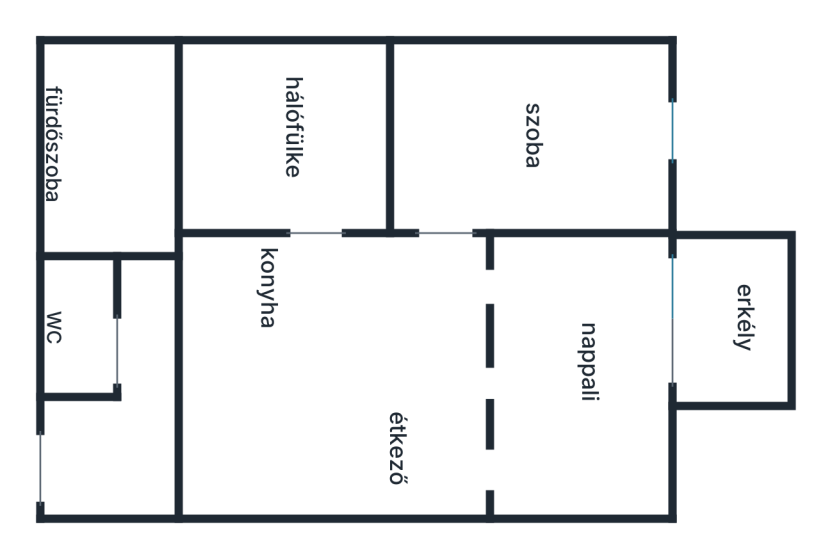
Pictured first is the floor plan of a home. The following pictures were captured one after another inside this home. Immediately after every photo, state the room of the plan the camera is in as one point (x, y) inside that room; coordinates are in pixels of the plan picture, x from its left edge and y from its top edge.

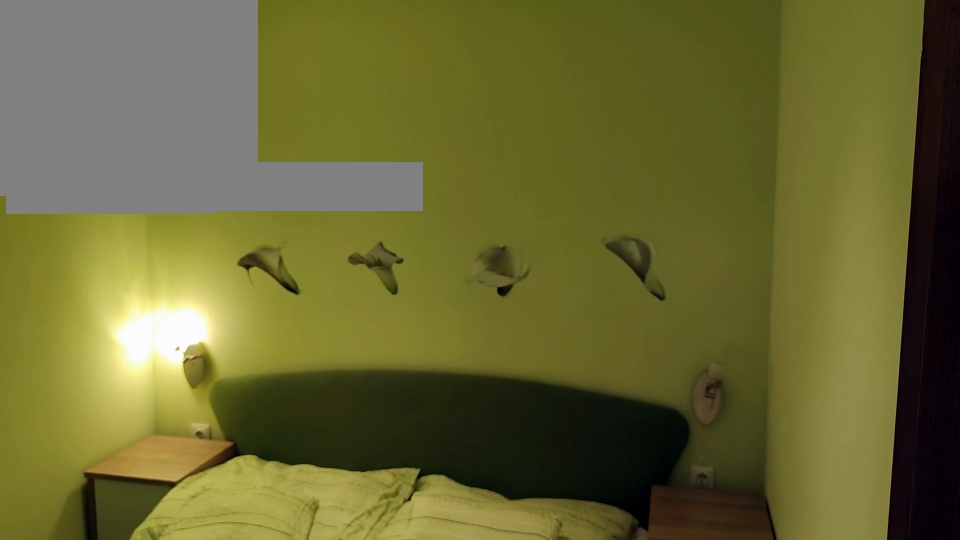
(273, 124)
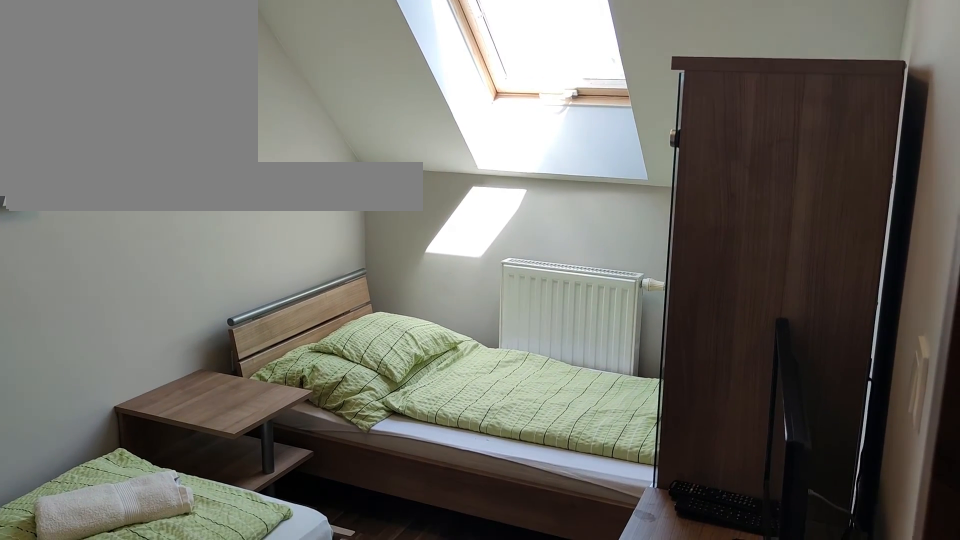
(533, 124)
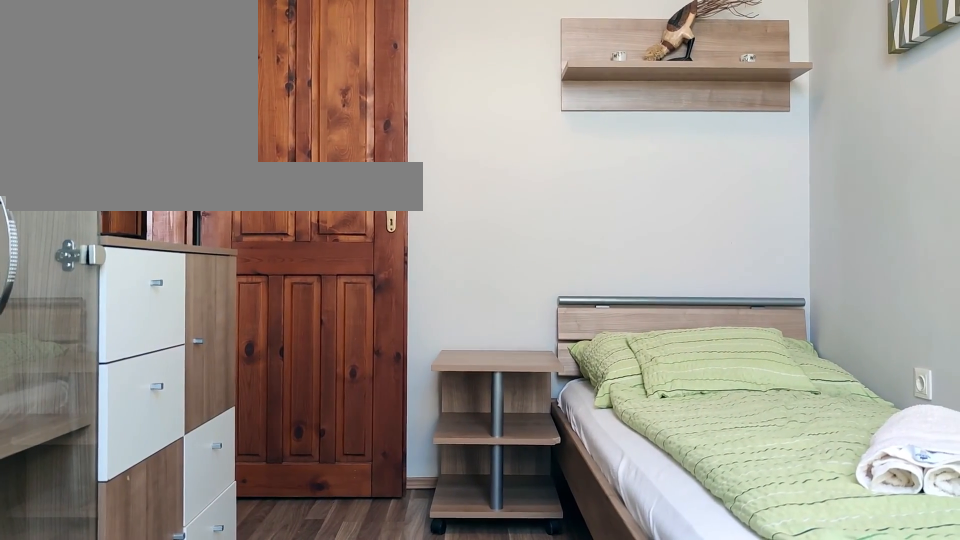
(533, 124)
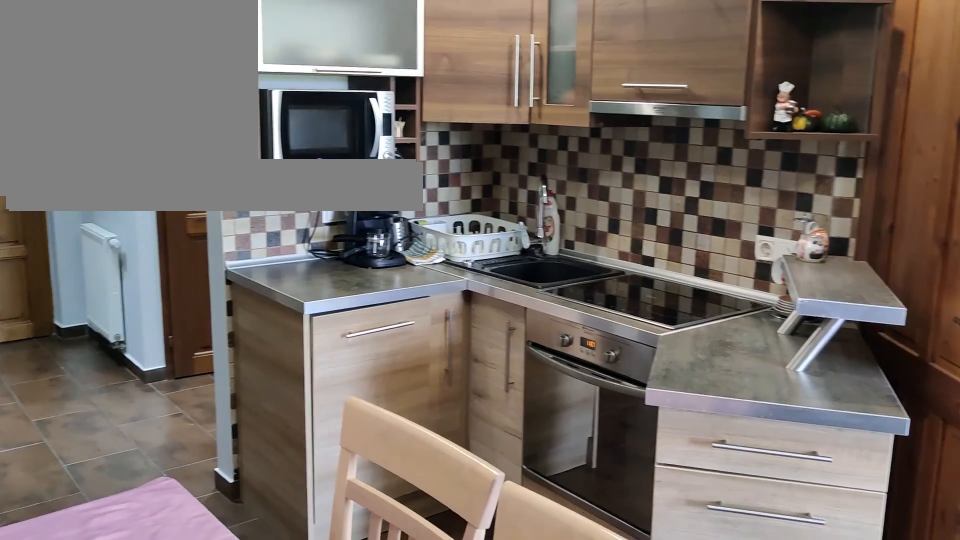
(326, 387)
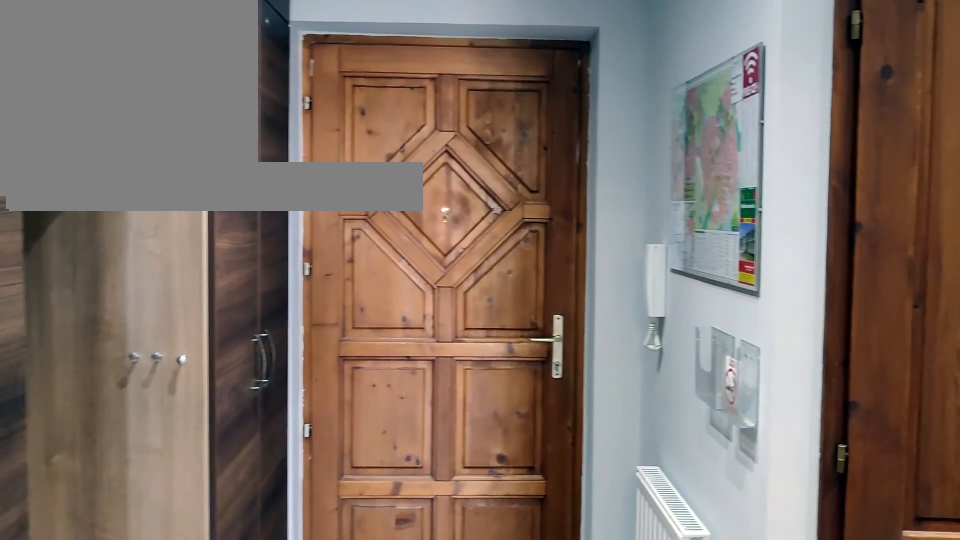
(76, 451)
